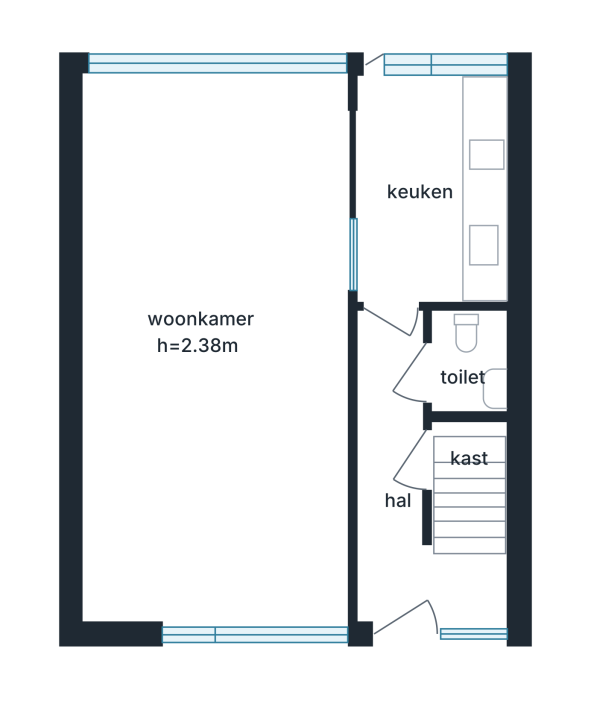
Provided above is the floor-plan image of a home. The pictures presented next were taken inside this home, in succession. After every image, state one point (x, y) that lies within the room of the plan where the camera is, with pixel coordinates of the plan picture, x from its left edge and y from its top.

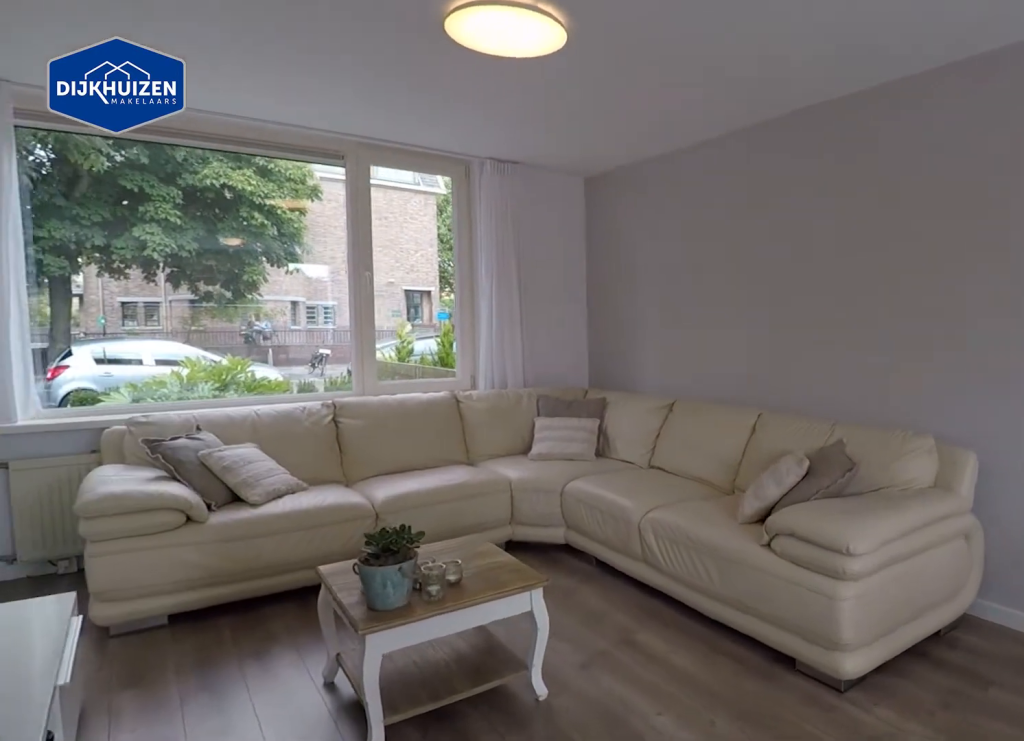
(157, 233)
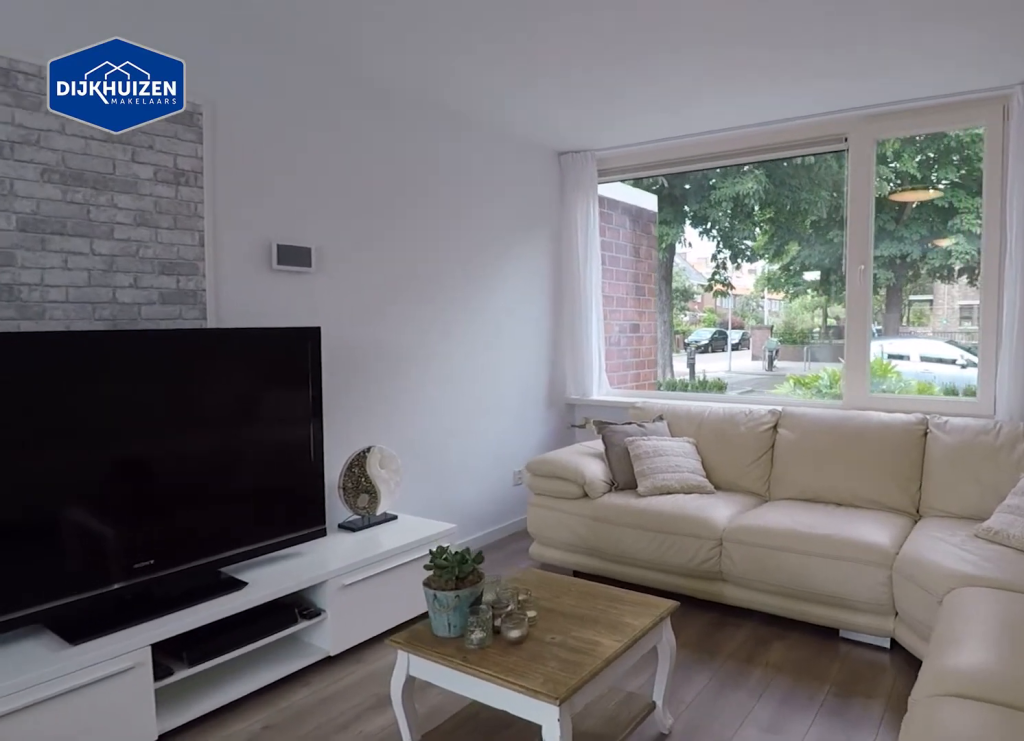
(157, 233)
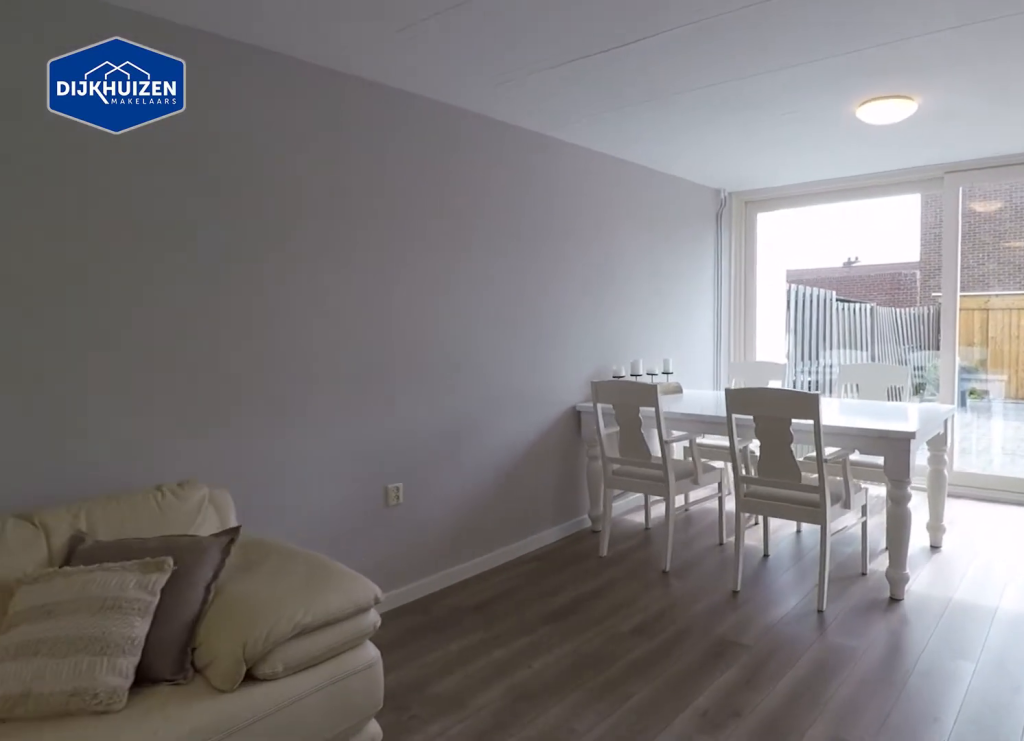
(177, 124)
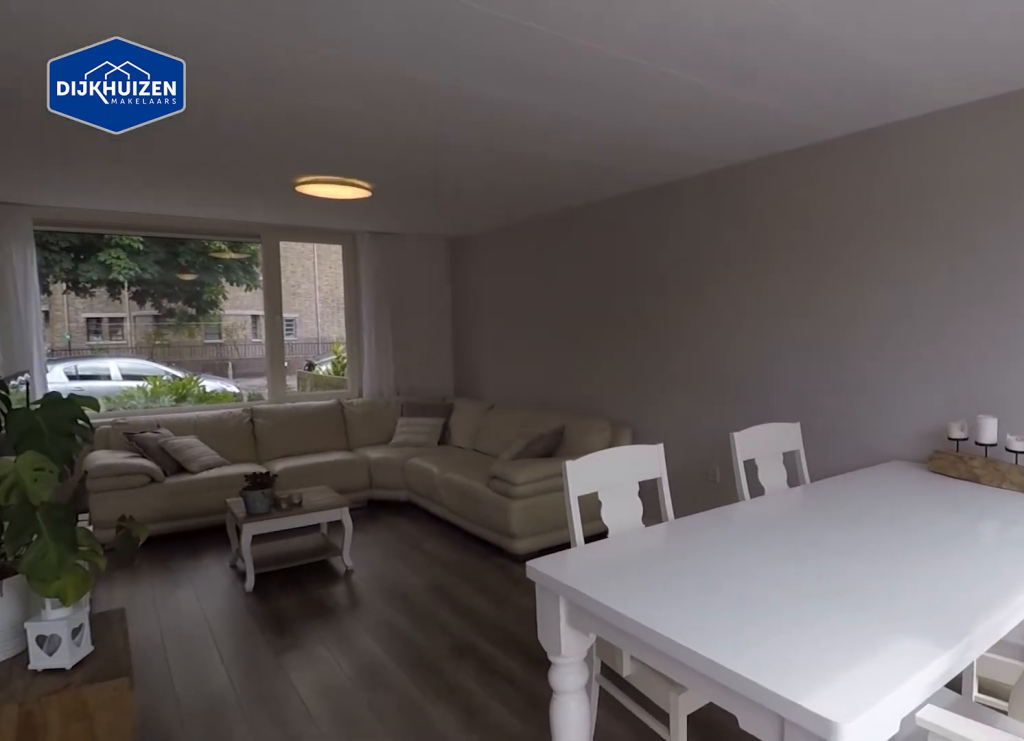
(160, 240)
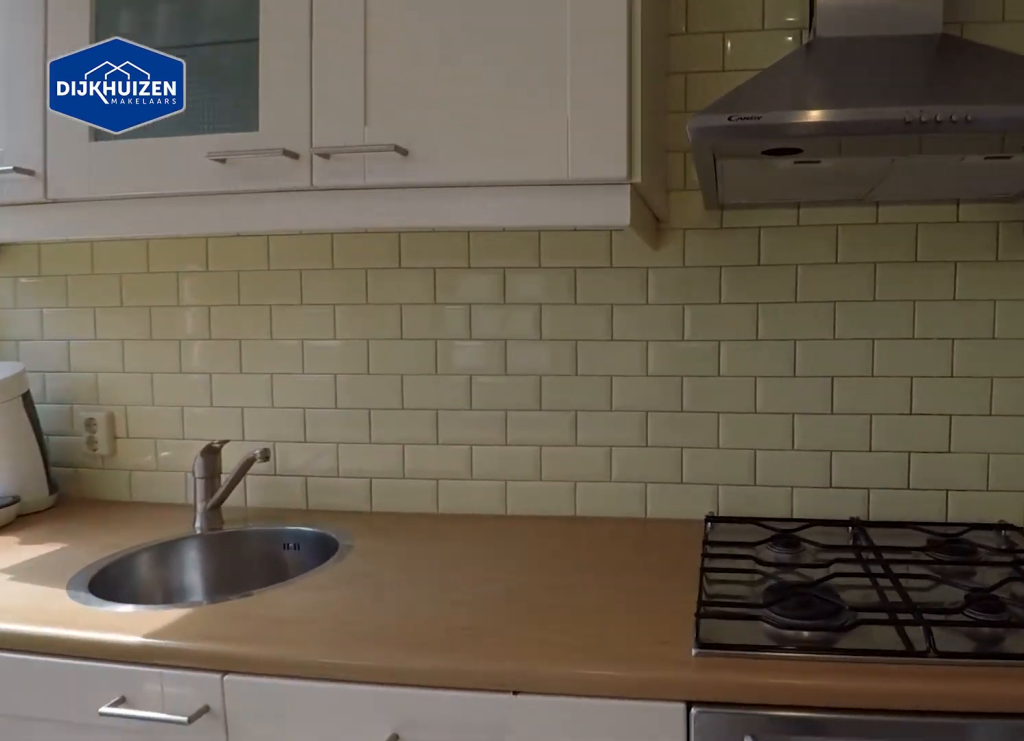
(436, 184)
